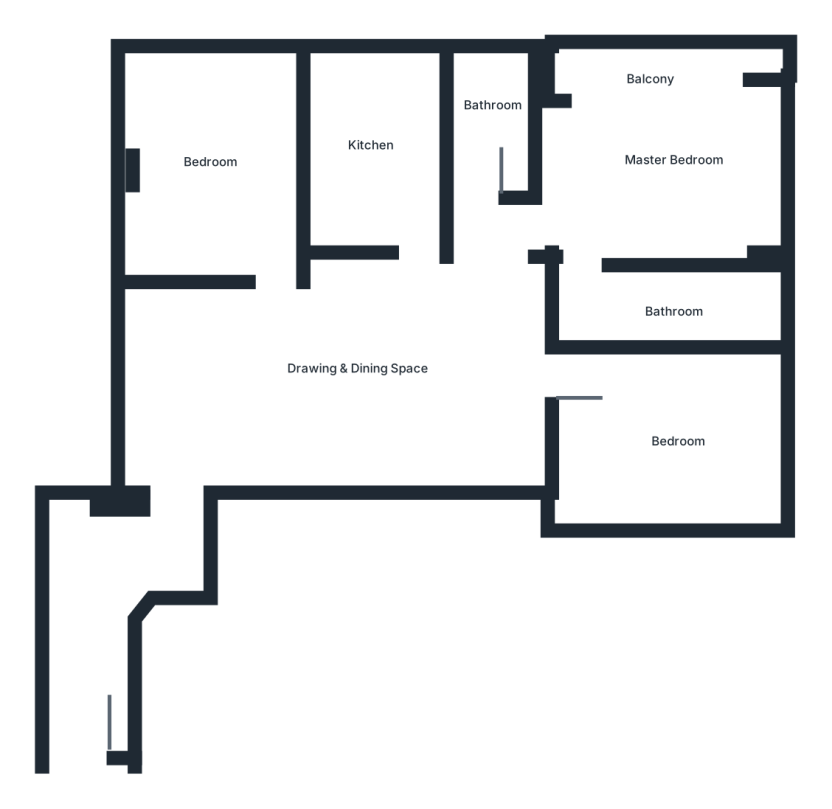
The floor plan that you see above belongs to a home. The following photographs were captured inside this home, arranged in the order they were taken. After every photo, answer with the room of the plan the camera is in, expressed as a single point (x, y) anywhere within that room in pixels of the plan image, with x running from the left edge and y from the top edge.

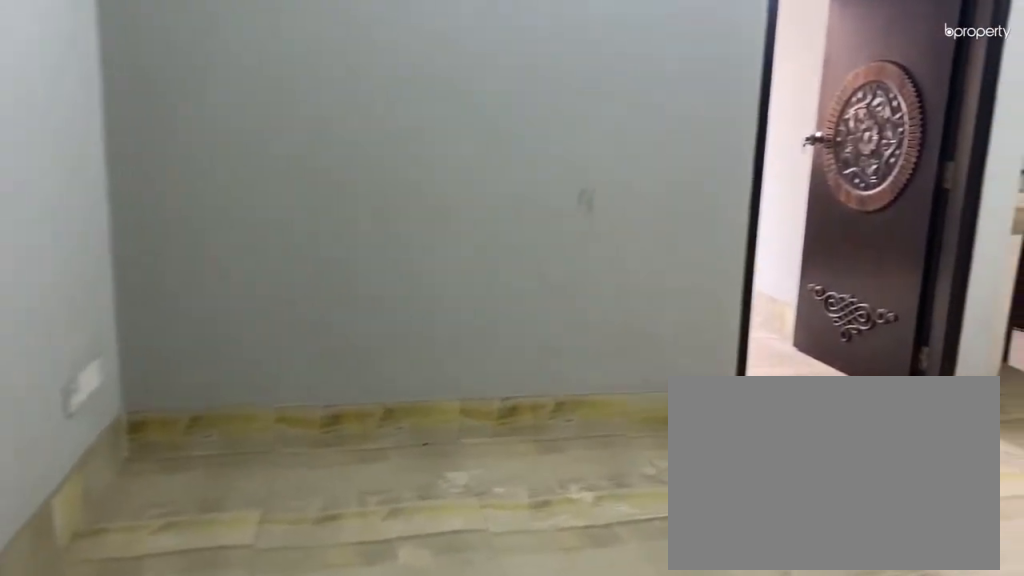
(212, 448)
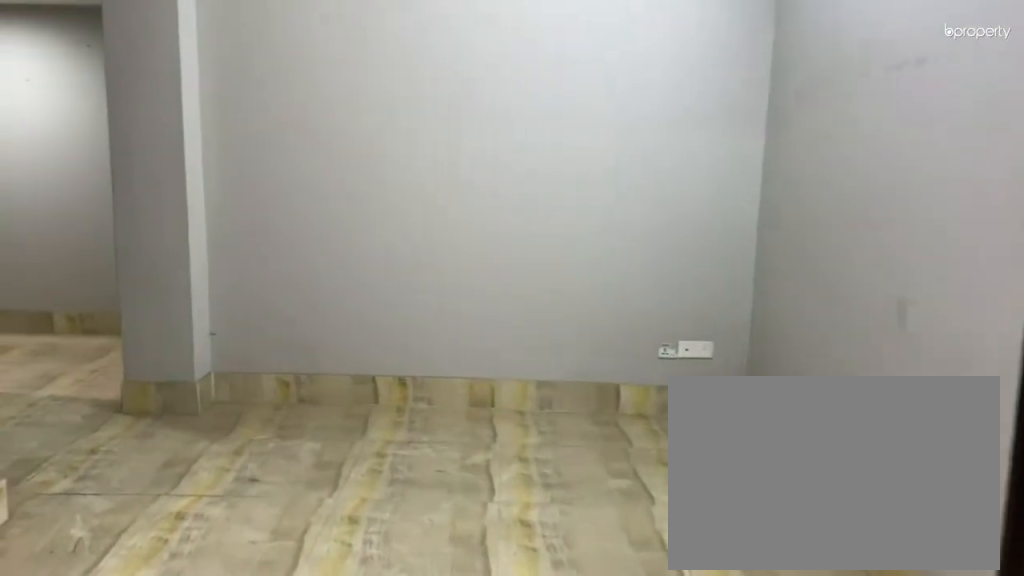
(352, 341)
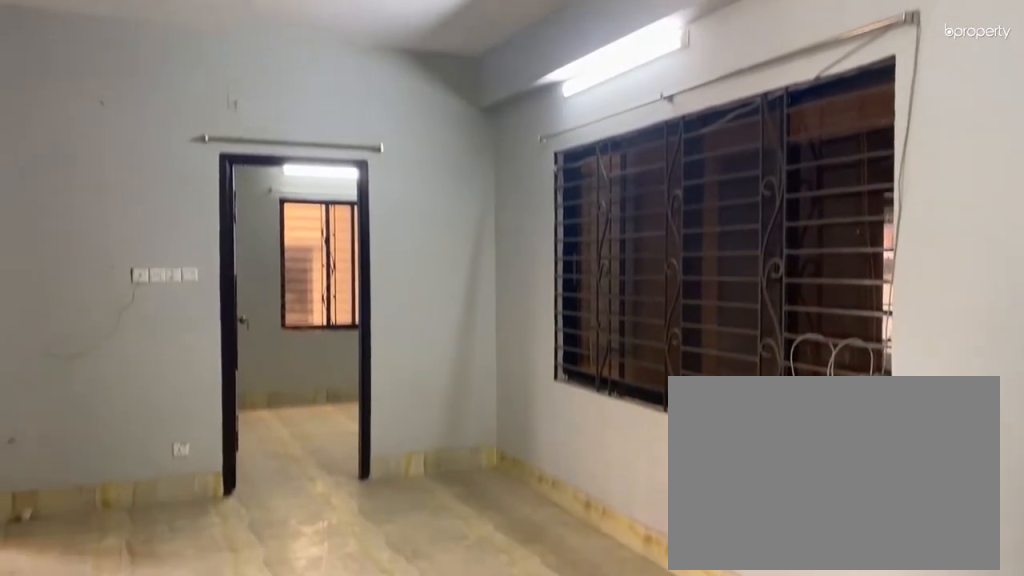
(352, 341)
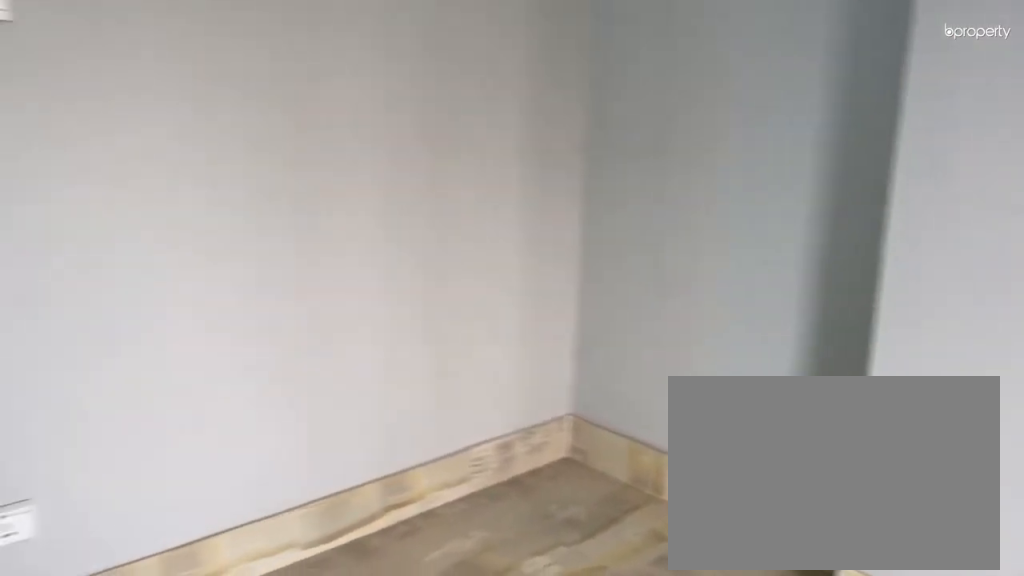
(200, 190)
